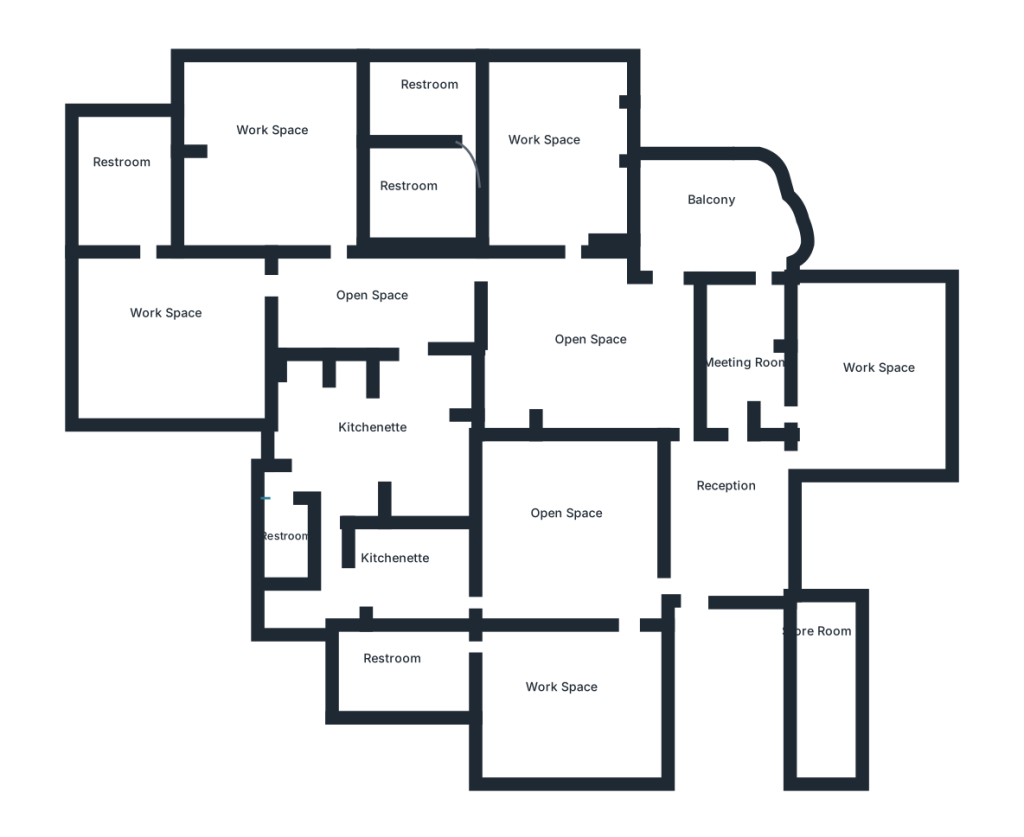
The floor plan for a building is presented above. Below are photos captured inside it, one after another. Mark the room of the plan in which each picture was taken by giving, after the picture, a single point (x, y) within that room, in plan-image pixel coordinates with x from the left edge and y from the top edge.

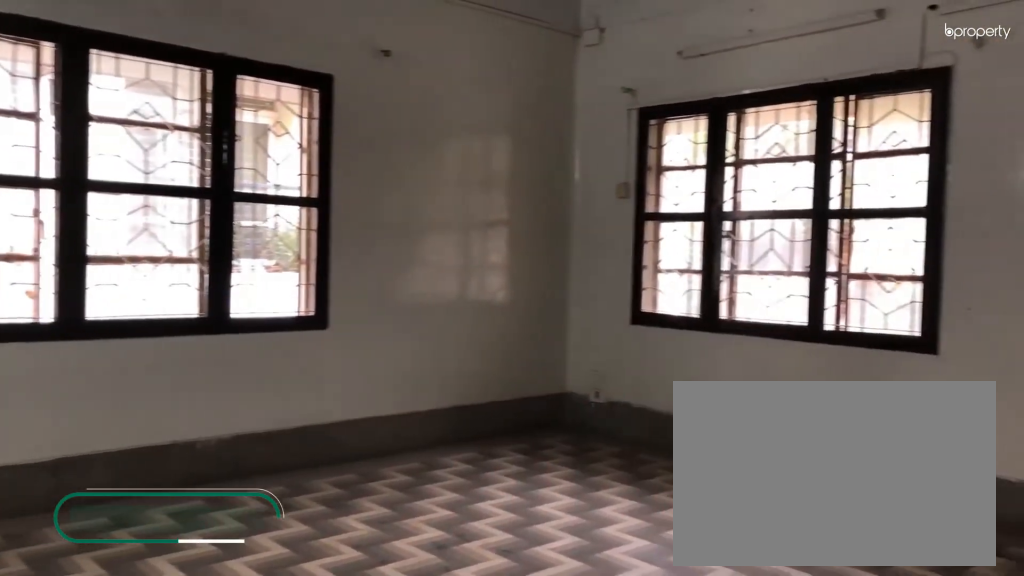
(545, 681)
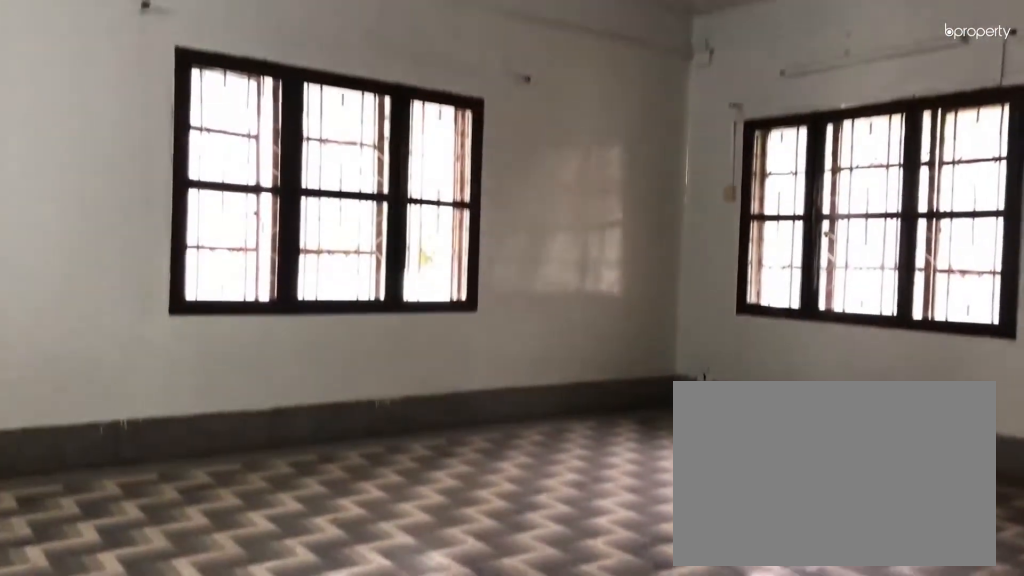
(545, 681)
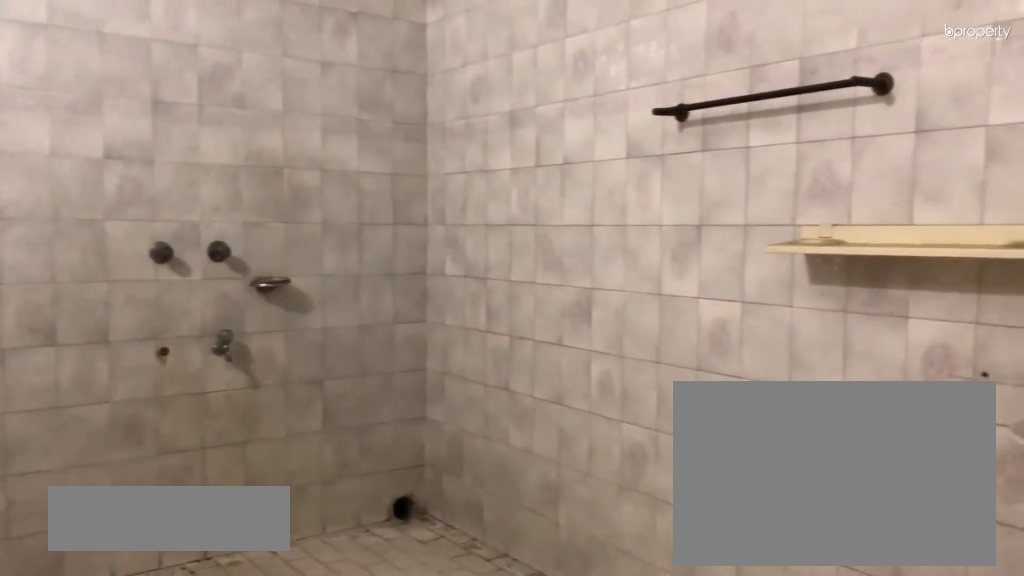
(407, 656)
